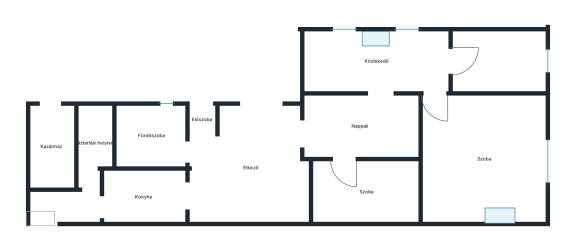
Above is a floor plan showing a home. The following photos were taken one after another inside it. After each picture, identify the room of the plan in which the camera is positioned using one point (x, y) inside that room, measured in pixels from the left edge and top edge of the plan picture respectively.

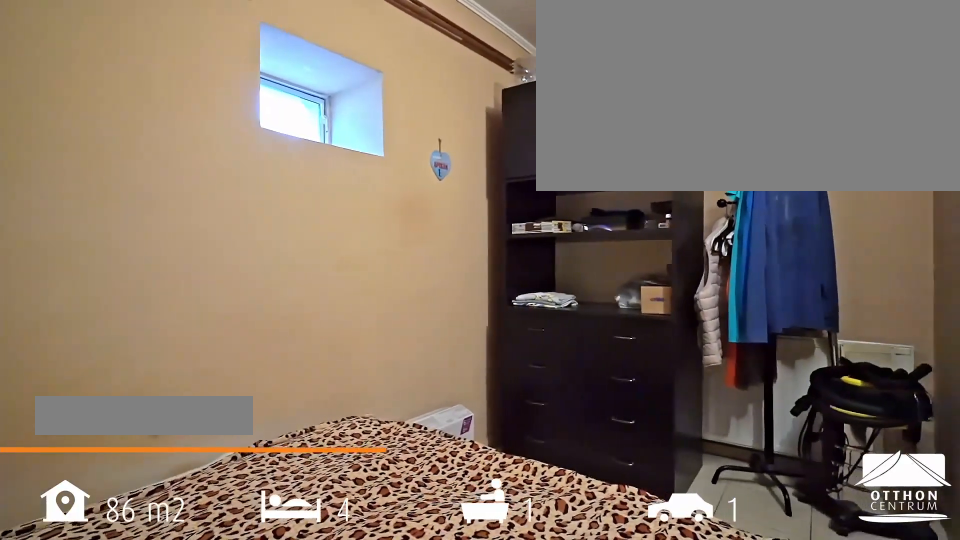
(358, 191)
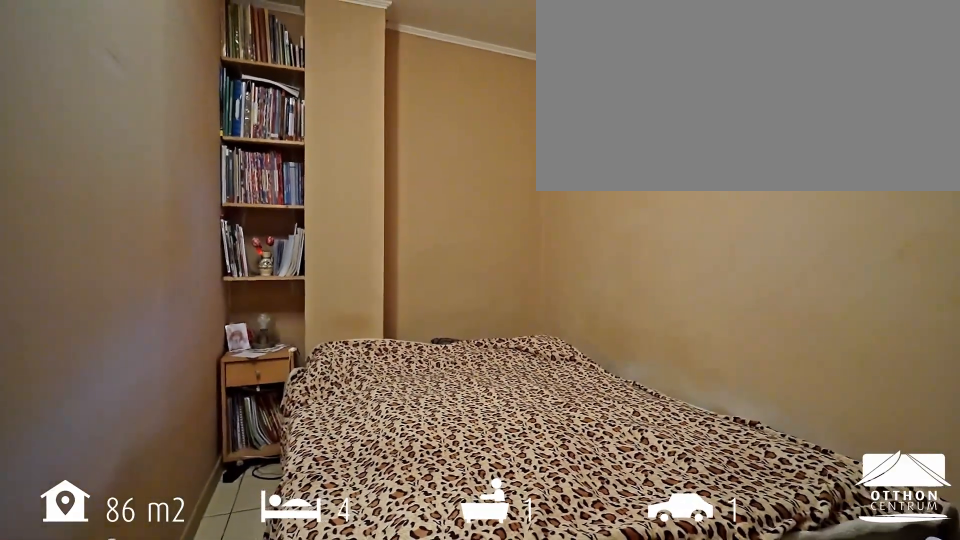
(358, 191)
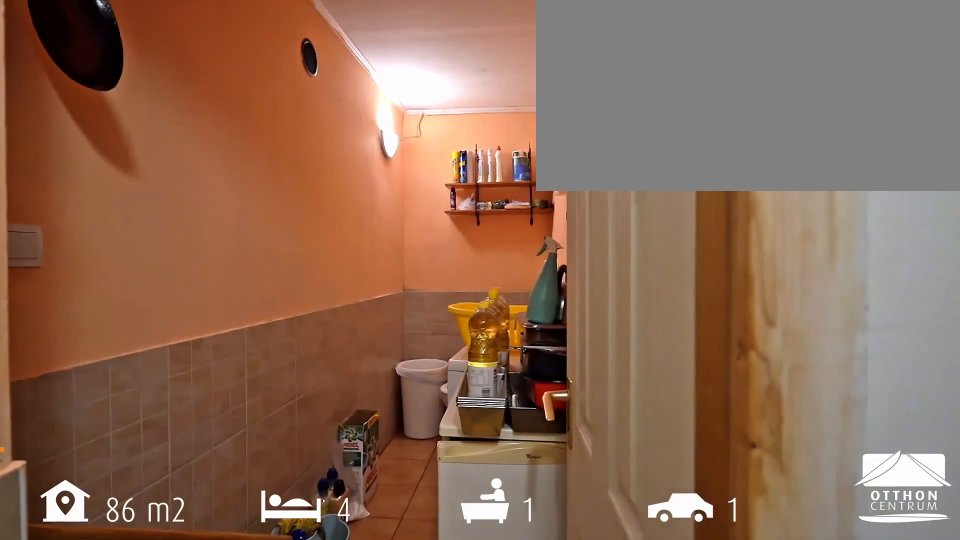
(64, 206)
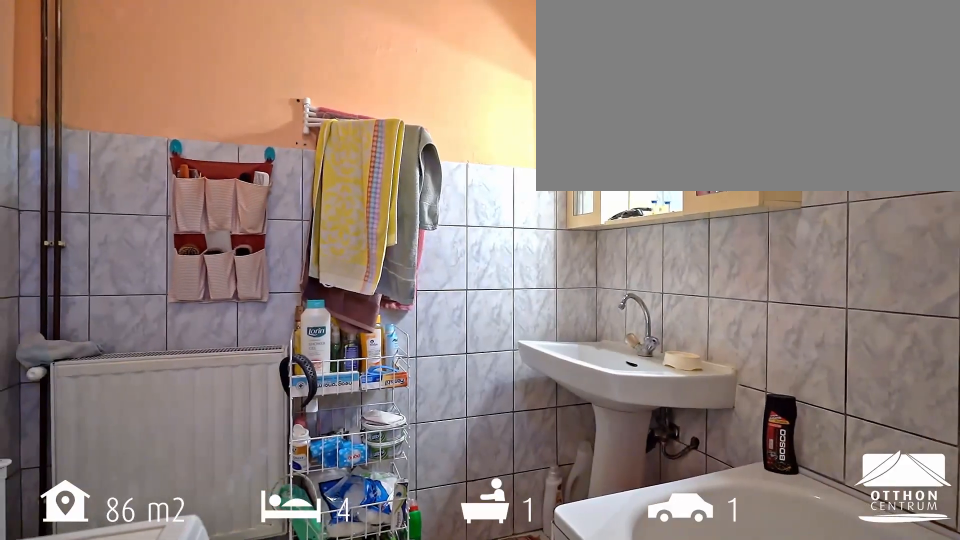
(147, 133)
